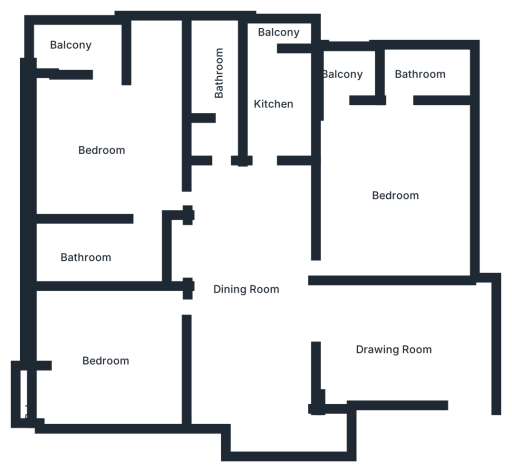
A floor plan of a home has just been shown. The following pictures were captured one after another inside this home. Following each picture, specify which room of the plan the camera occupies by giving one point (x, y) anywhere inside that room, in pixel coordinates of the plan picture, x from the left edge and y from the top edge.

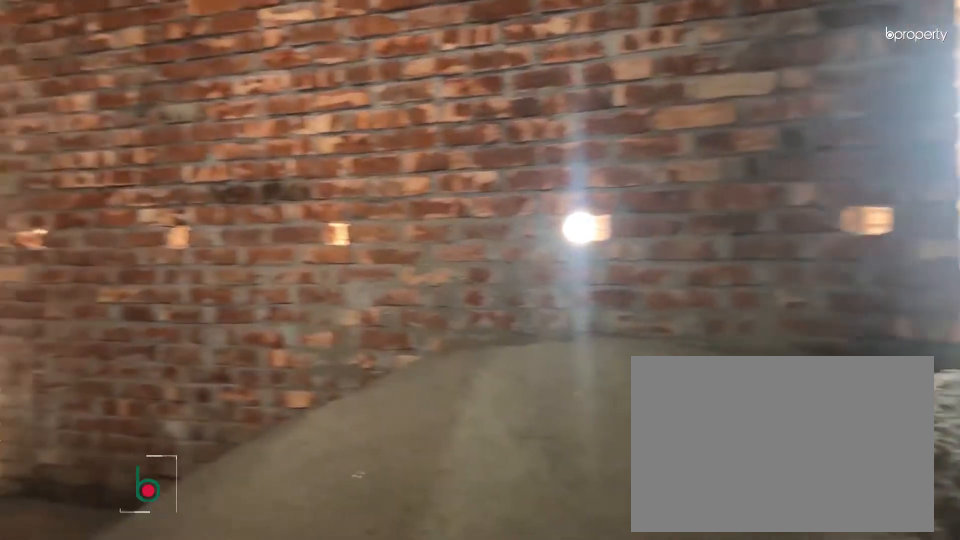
(396, 346)
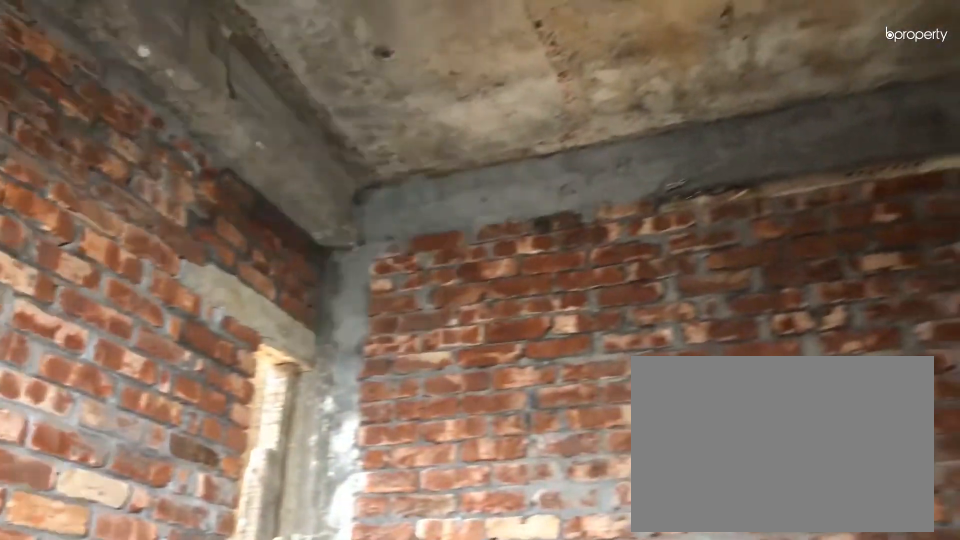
(396, 347)
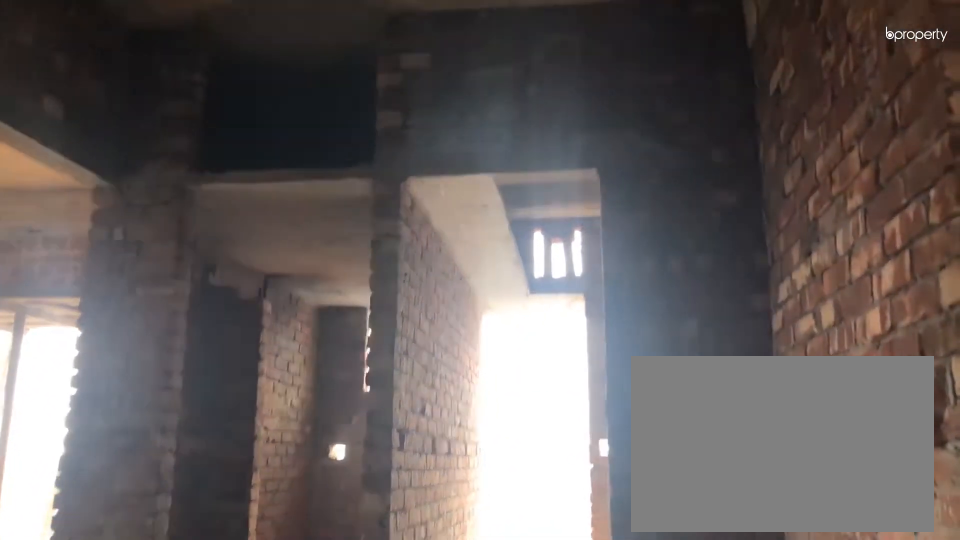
(248, 294)
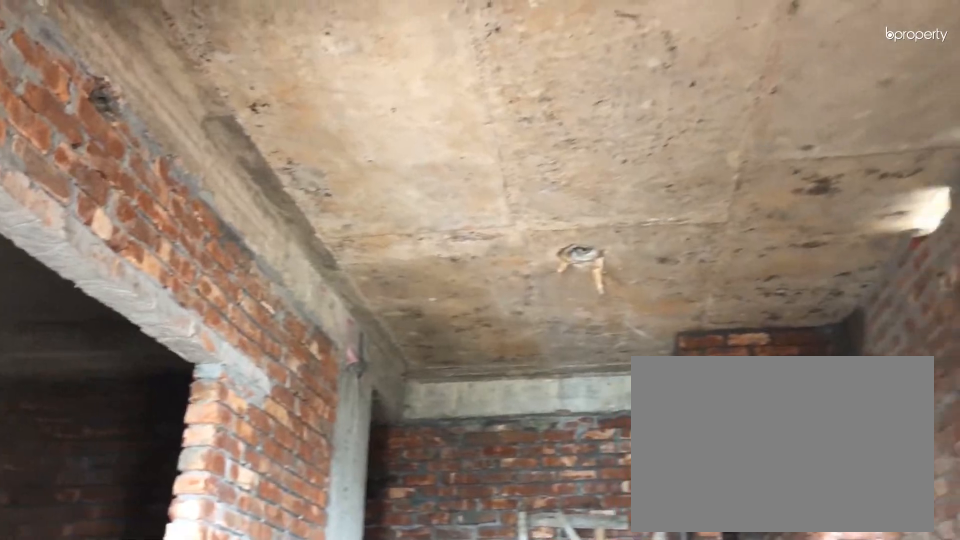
(248, 294)
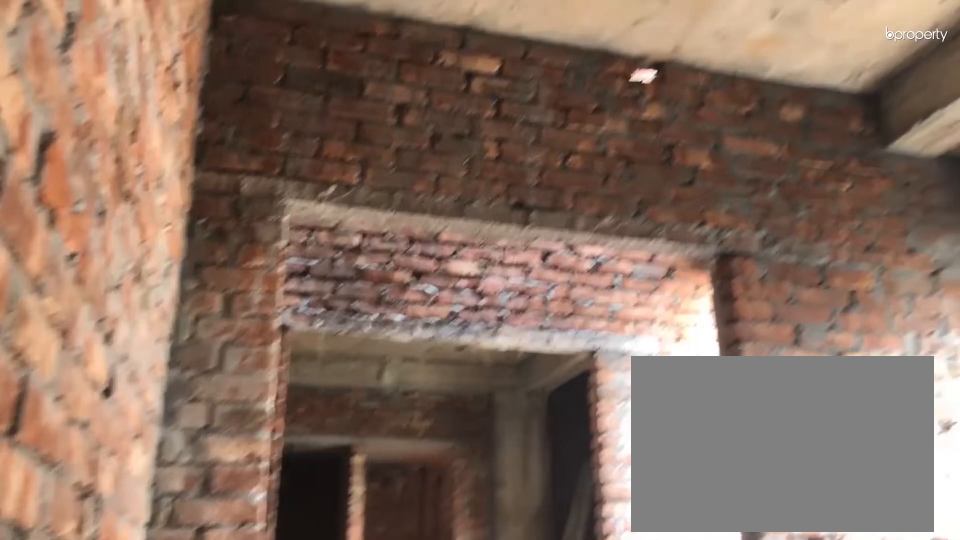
(107, 359)
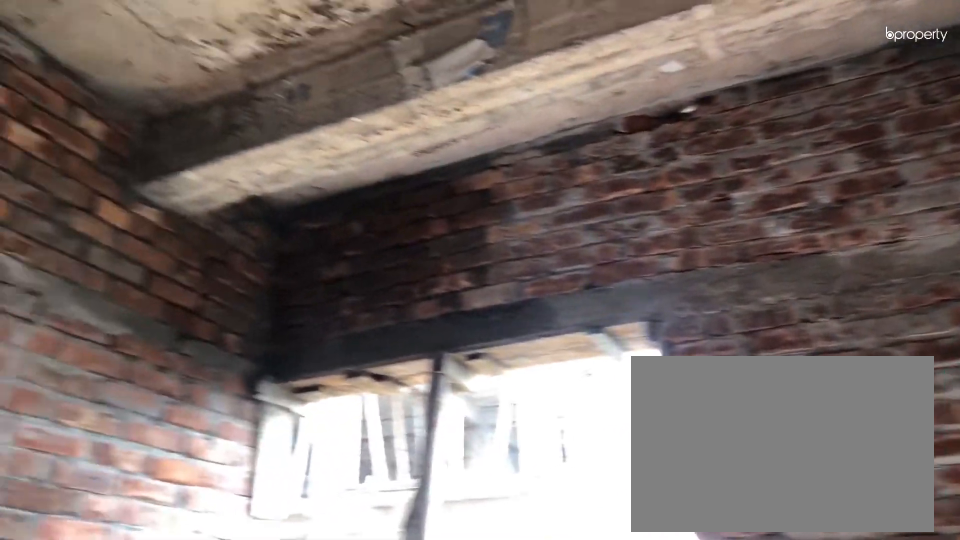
(105, 149)
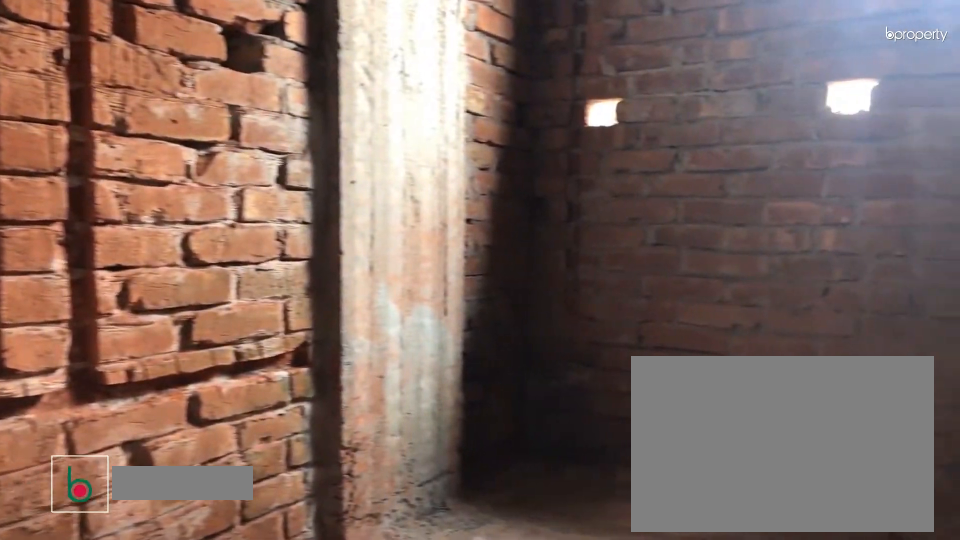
(90, 253)
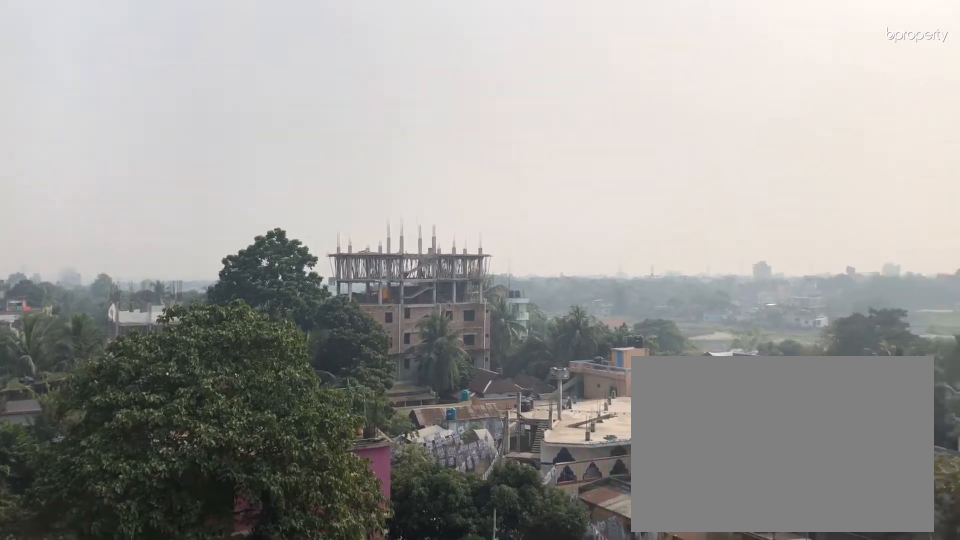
(68, 37)
